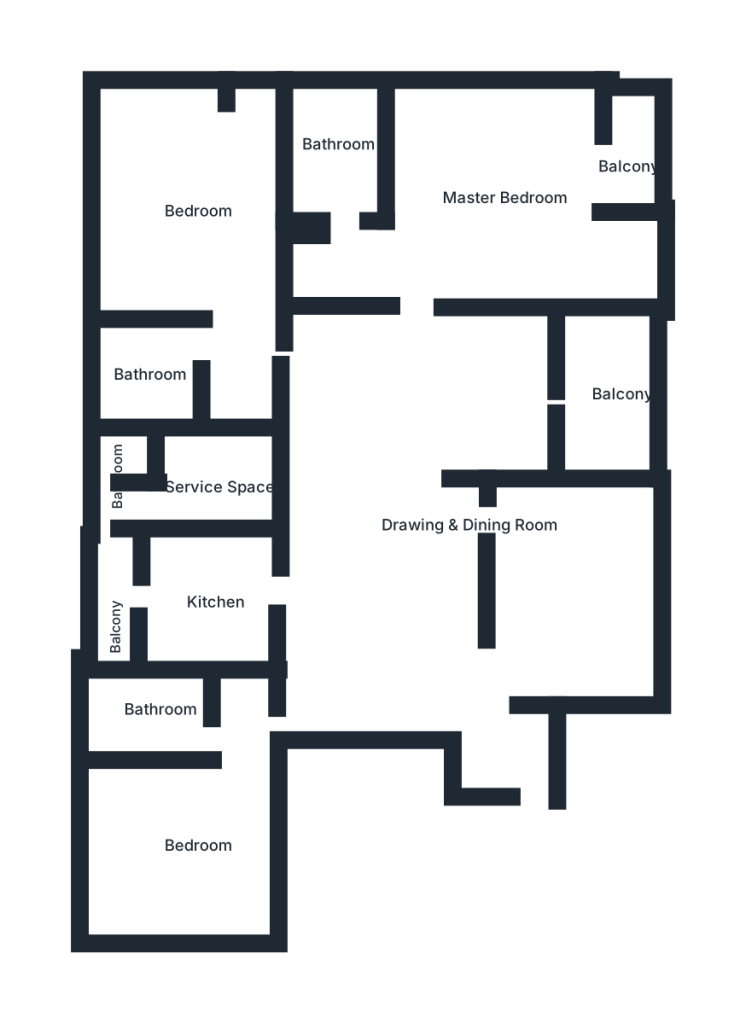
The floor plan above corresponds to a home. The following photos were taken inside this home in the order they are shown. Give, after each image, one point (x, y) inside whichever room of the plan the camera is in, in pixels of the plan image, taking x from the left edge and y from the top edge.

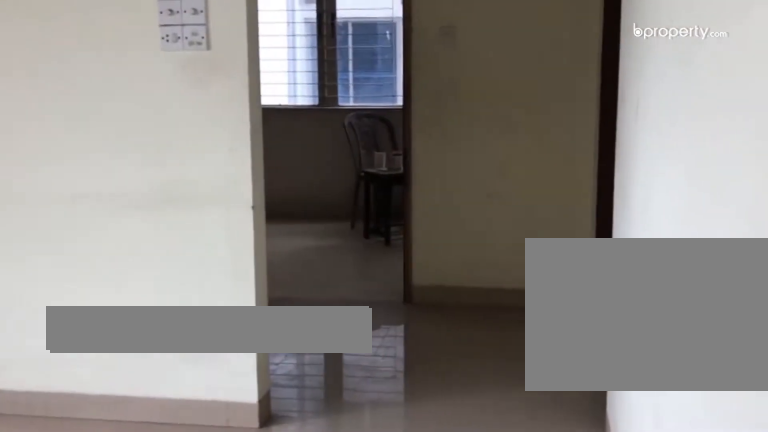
(542, 610)
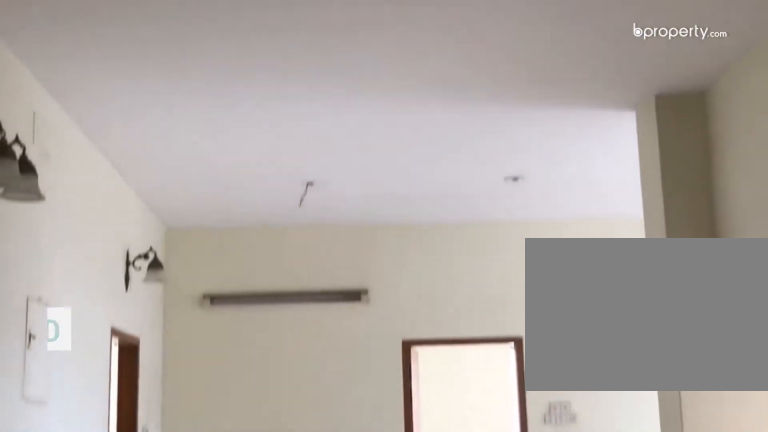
(385, 479)
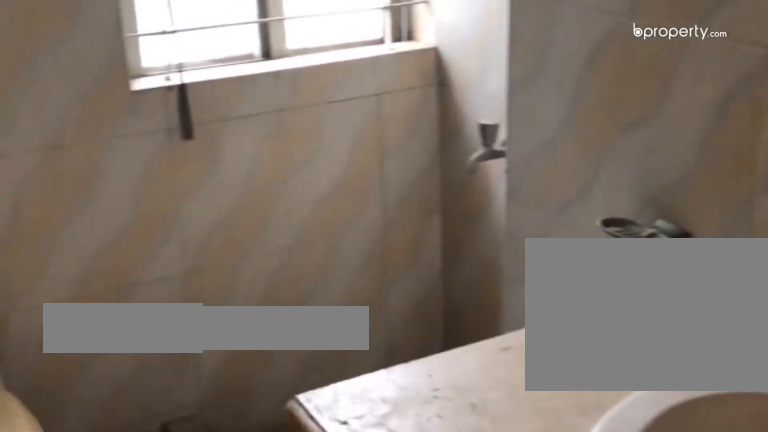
(194, 713)
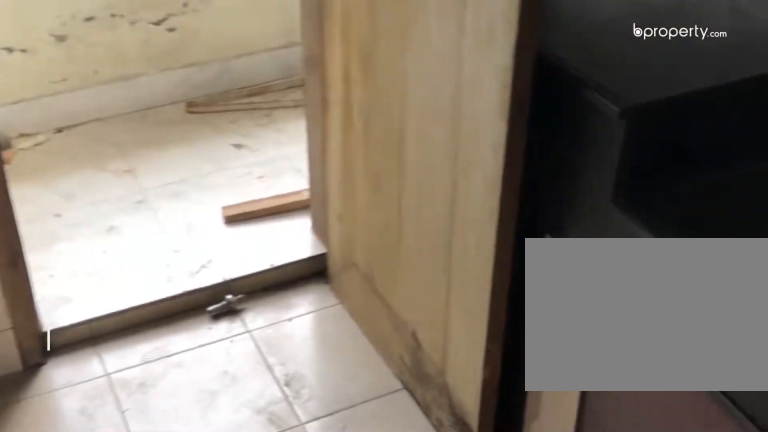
(194, 713)
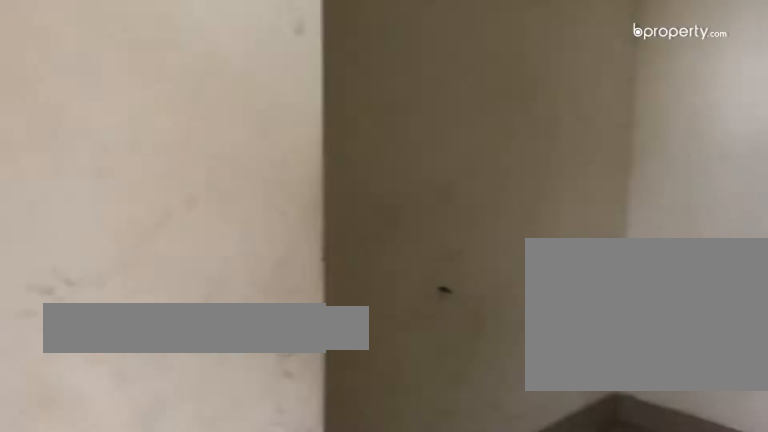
(224, 484)
